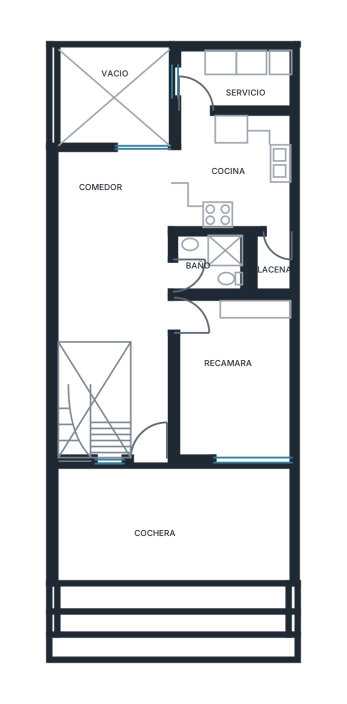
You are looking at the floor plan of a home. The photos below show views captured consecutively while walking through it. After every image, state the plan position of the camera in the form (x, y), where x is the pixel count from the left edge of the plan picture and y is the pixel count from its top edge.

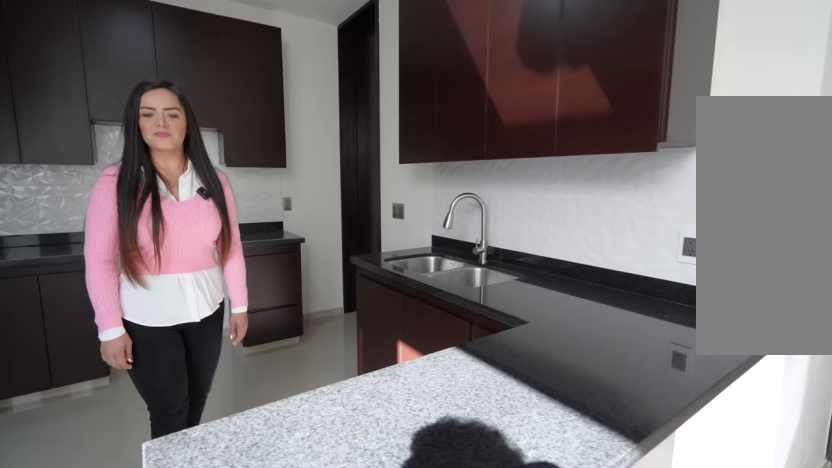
(150, 206)
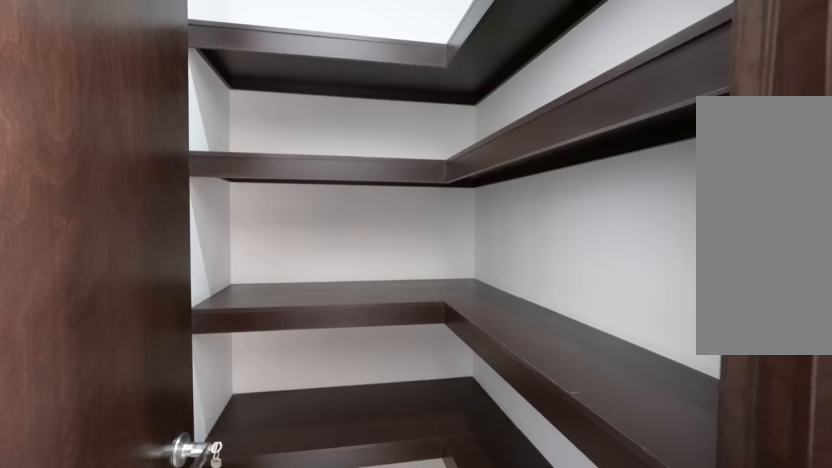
(267, 222)
